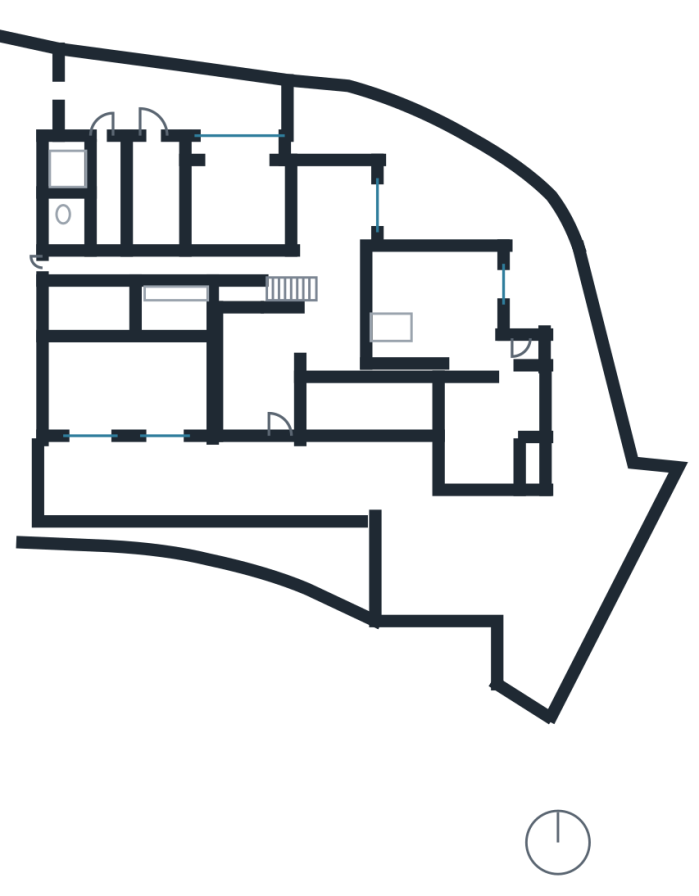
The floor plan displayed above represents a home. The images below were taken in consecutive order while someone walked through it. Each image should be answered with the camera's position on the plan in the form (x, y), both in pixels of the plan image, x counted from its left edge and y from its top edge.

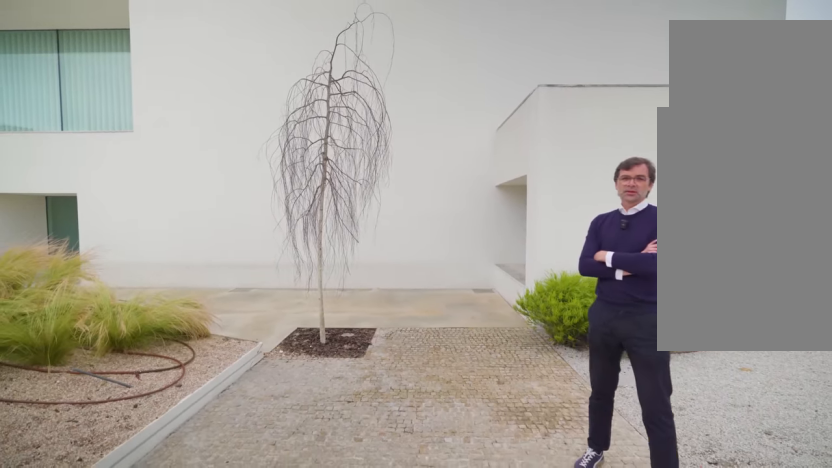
(401, 575)
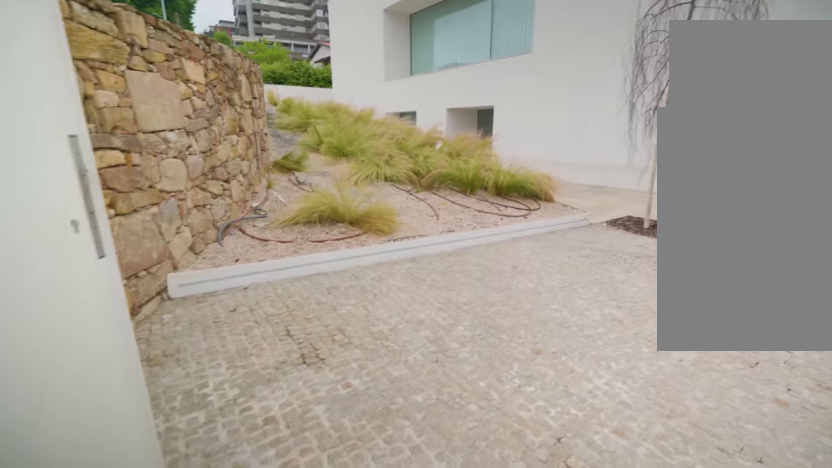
(400, 594)
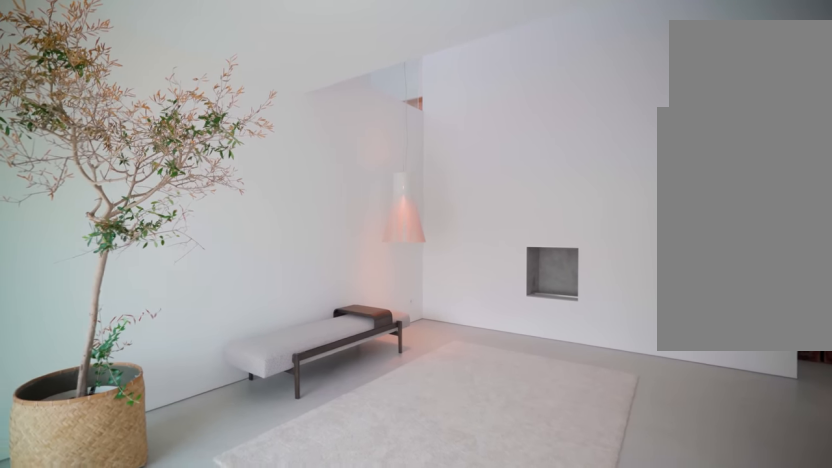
(279, 421)
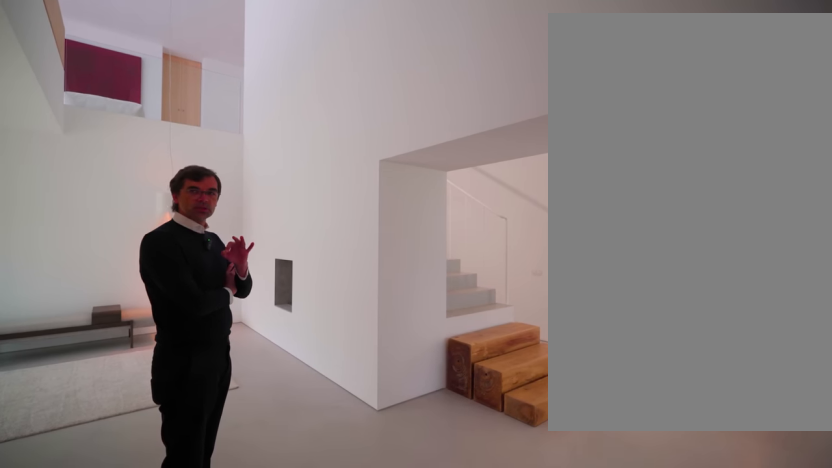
(346, 330)
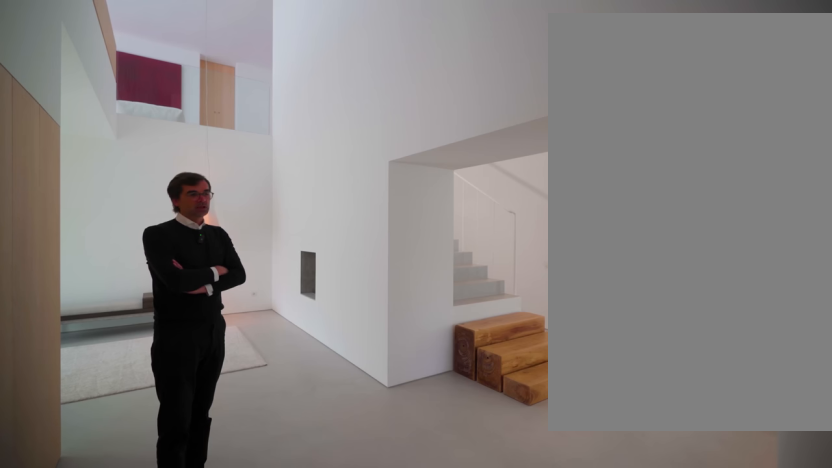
(349, 332)
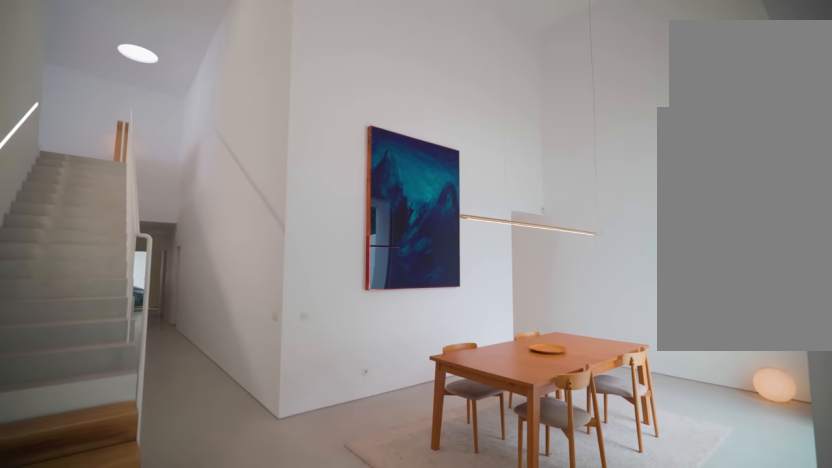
(352, 282)
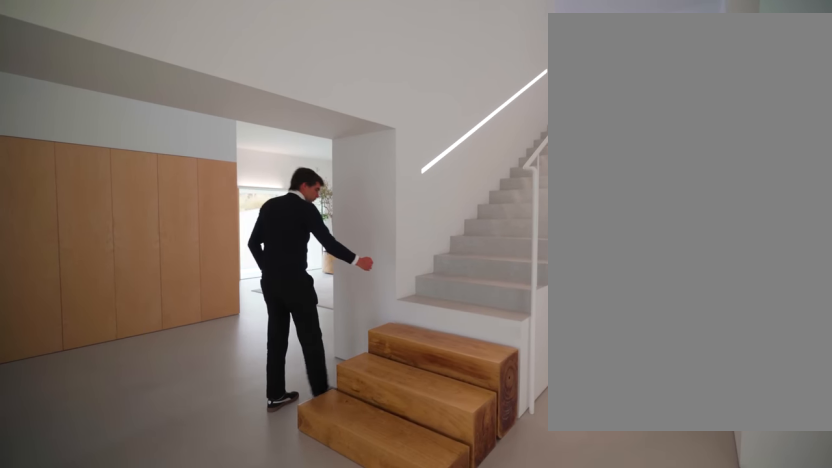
(357, 268)
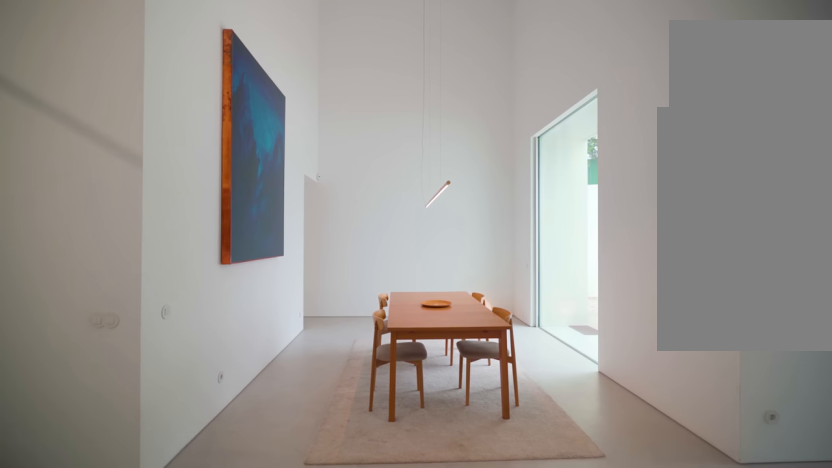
(335, 293)
